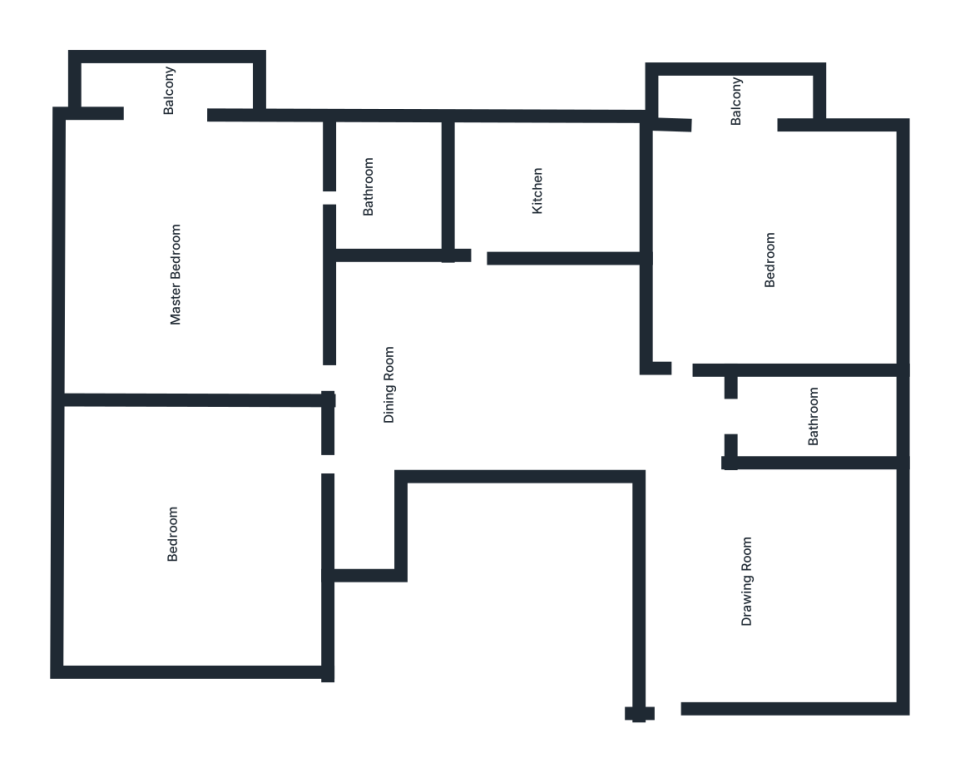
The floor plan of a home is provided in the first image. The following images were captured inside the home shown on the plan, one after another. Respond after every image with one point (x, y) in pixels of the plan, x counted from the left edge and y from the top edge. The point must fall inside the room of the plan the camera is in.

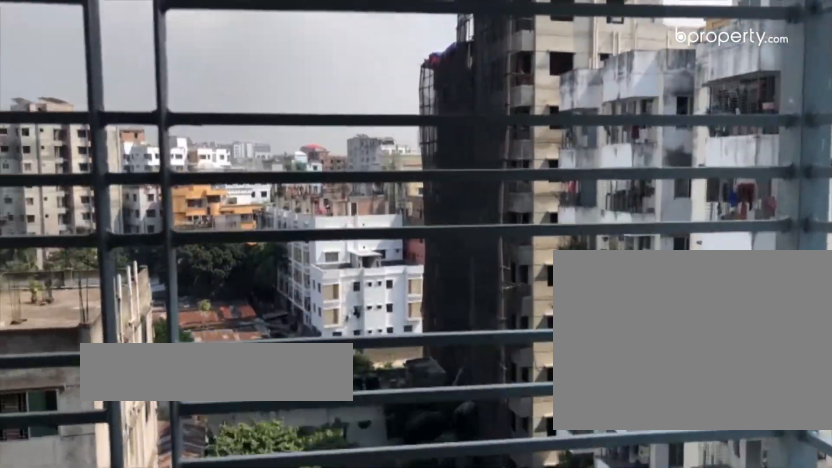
(730, 128)
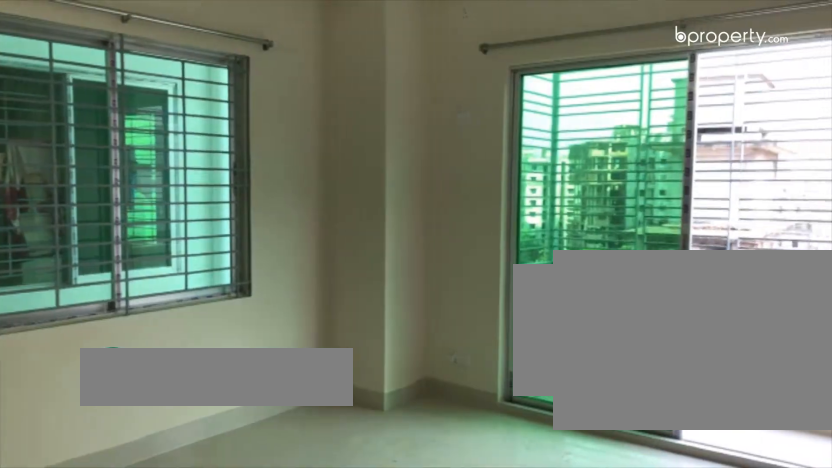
(200, 312)
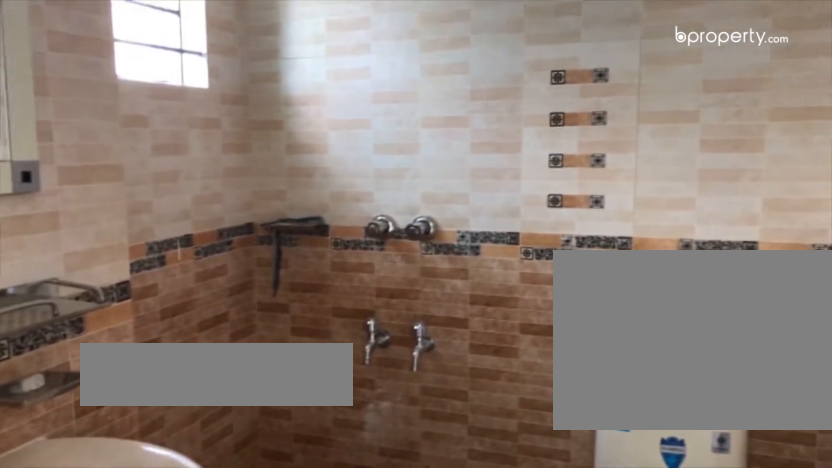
(381, 189)
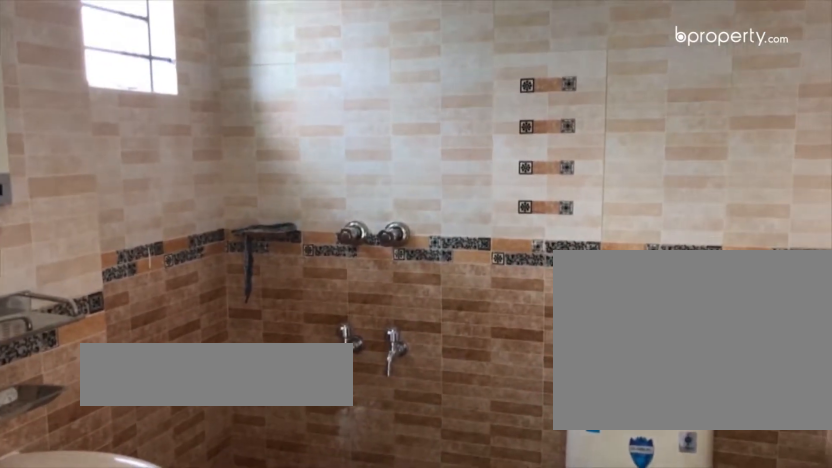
(381, 189)
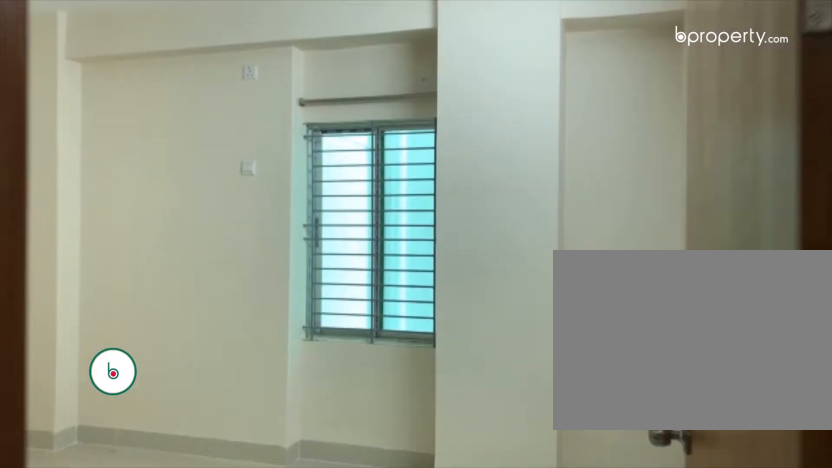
(340, 466)
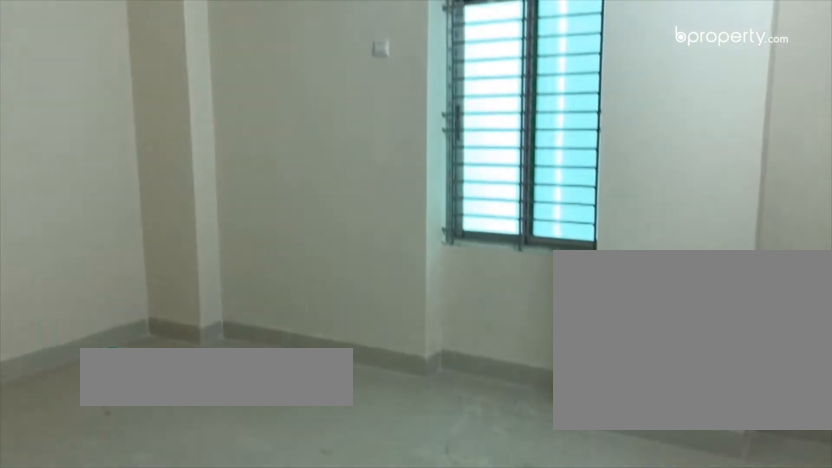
(202, 537)
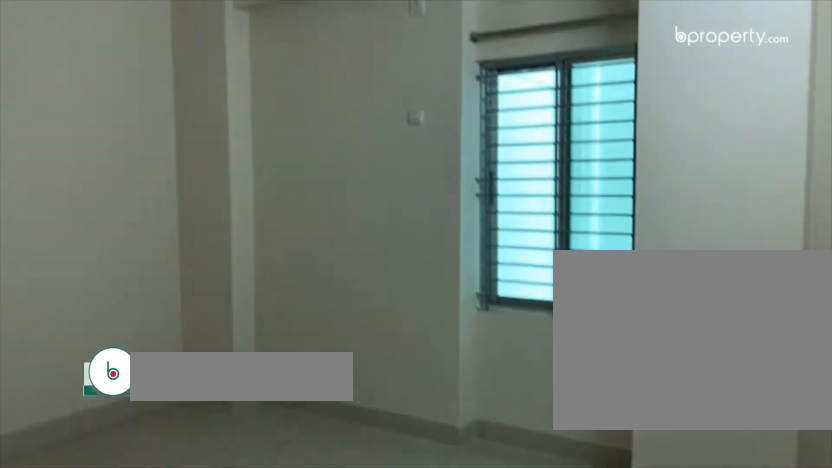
(202, 537)
